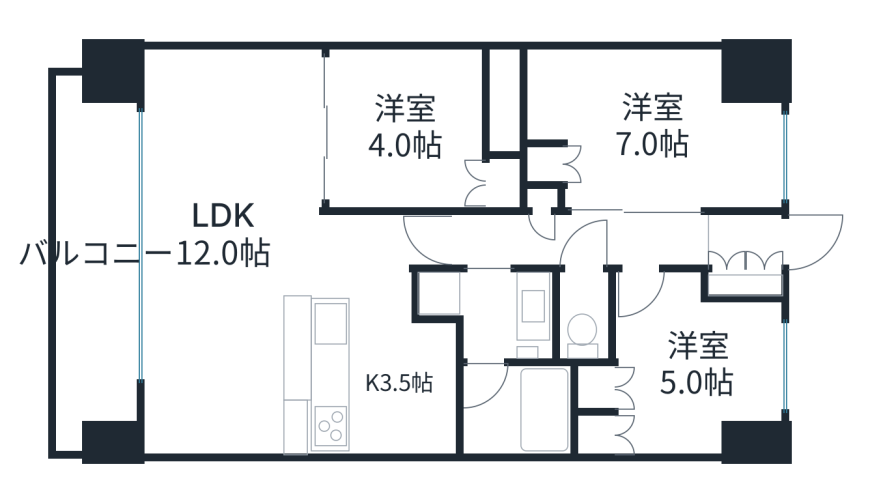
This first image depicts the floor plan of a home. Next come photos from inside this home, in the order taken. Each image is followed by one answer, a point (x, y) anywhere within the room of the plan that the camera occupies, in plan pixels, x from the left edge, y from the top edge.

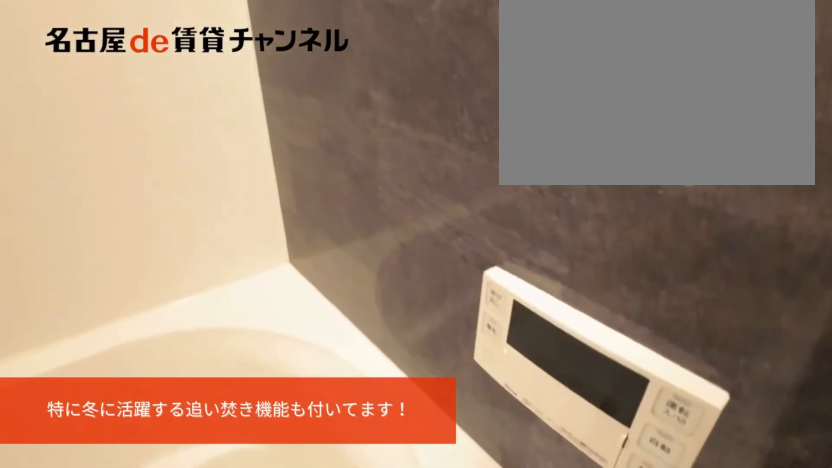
(511, 409)
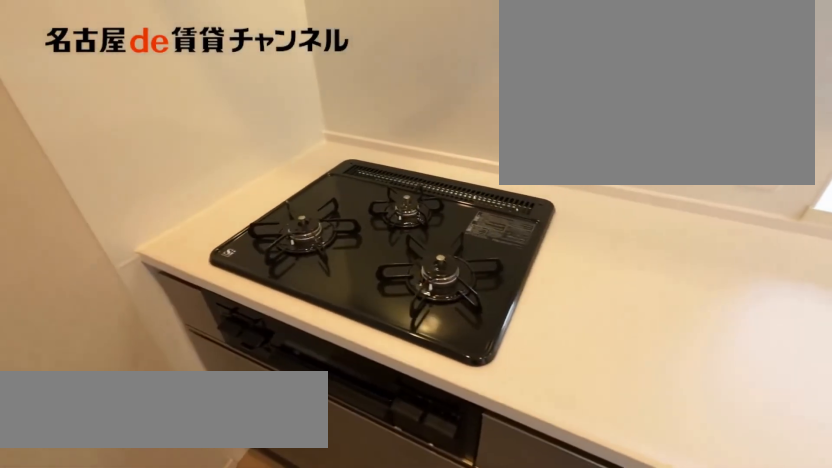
(343, 375)
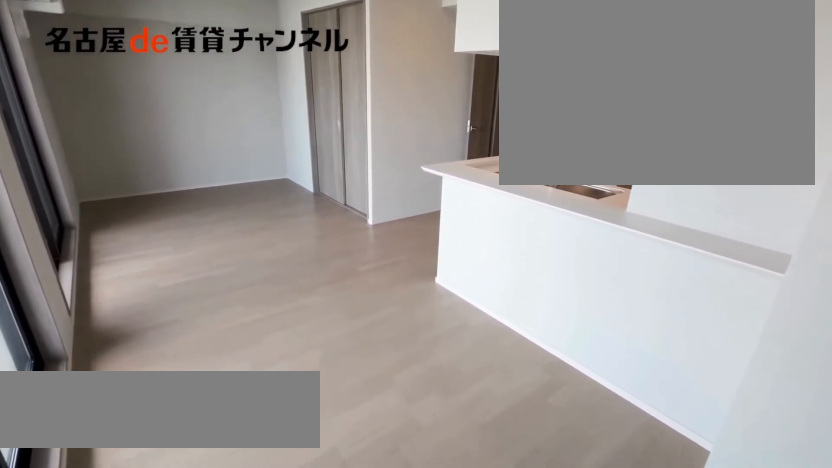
(224, 239)
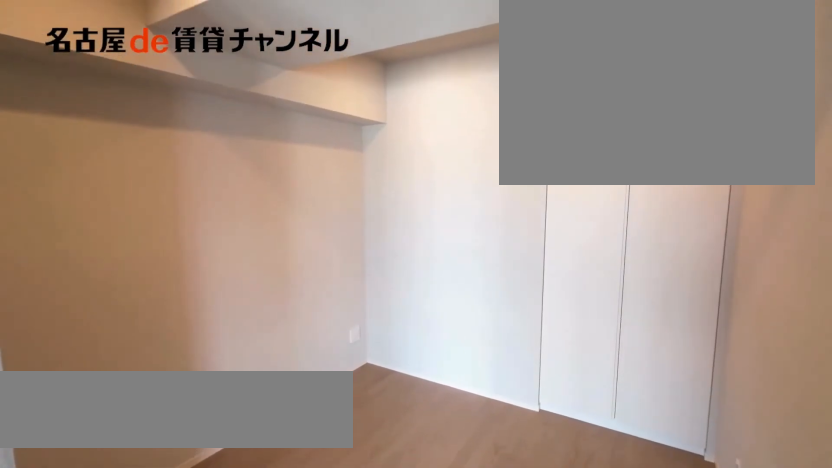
(405, 132)
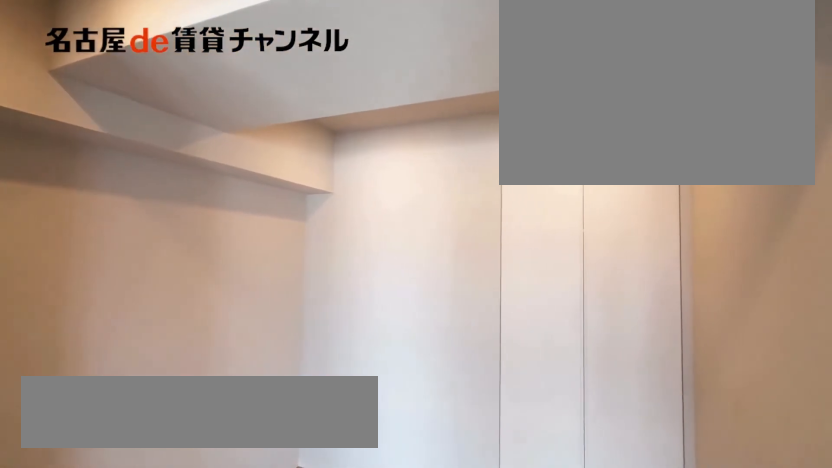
(405, 132)
